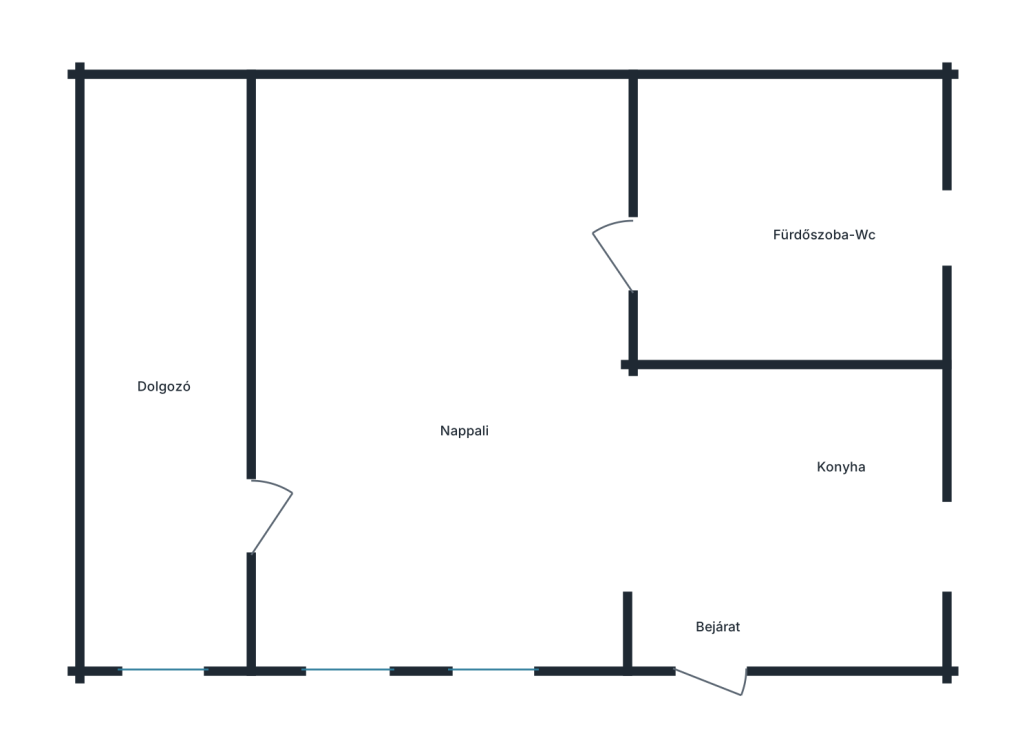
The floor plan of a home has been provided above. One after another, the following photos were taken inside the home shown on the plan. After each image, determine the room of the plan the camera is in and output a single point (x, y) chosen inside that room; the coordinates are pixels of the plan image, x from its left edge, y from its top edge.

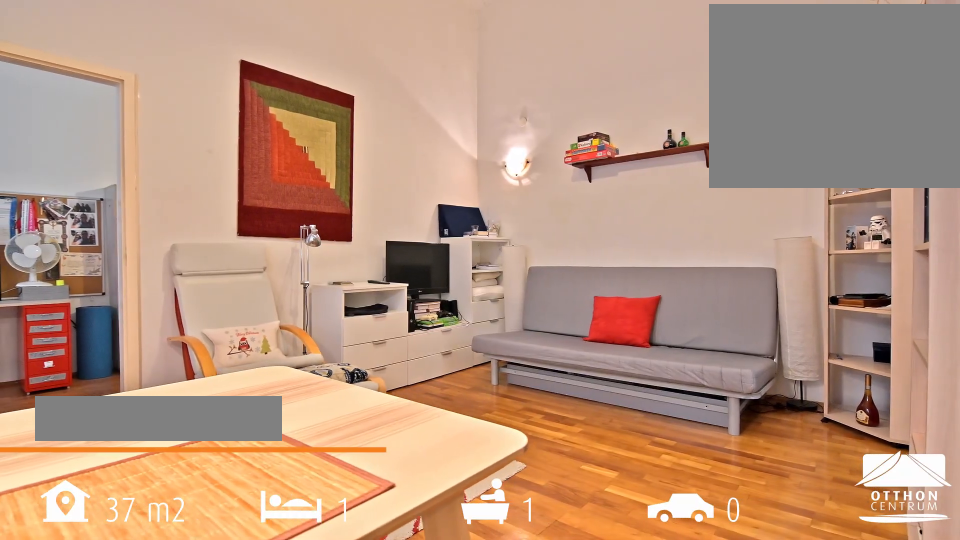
(440, 383)
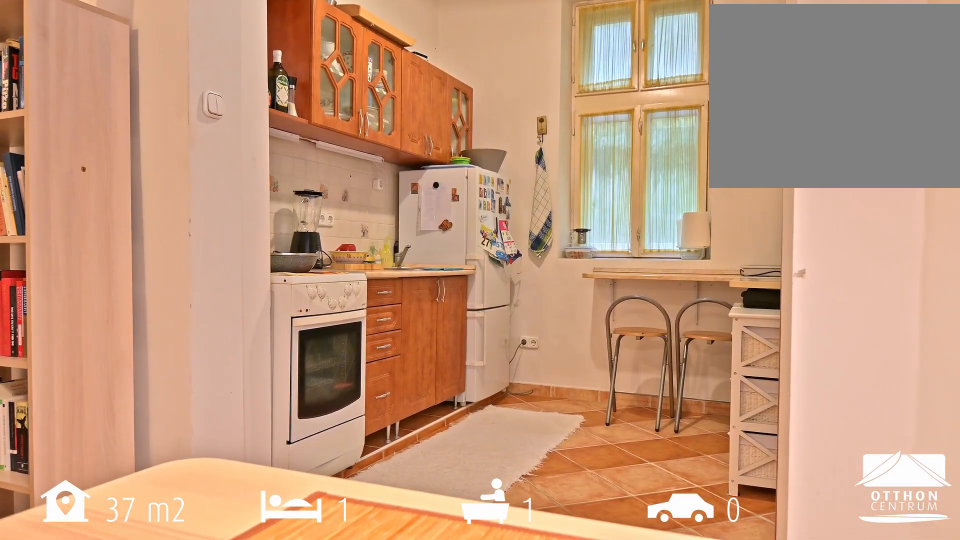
(440, 383)
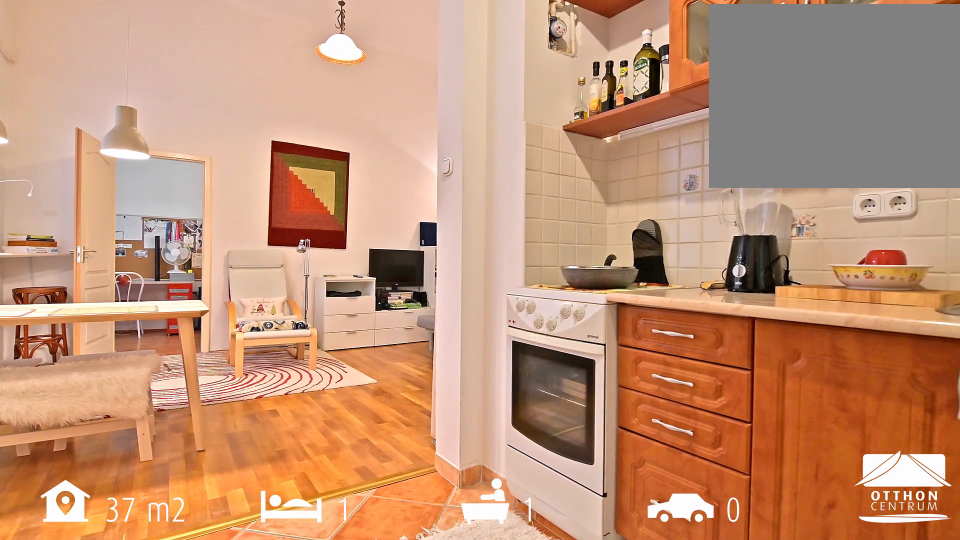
(786, 511)
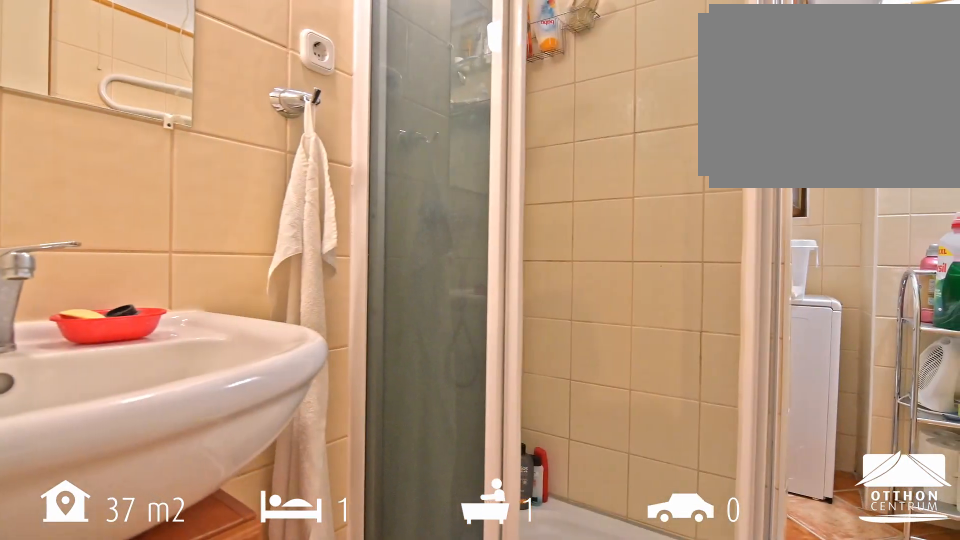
(792, 226)
